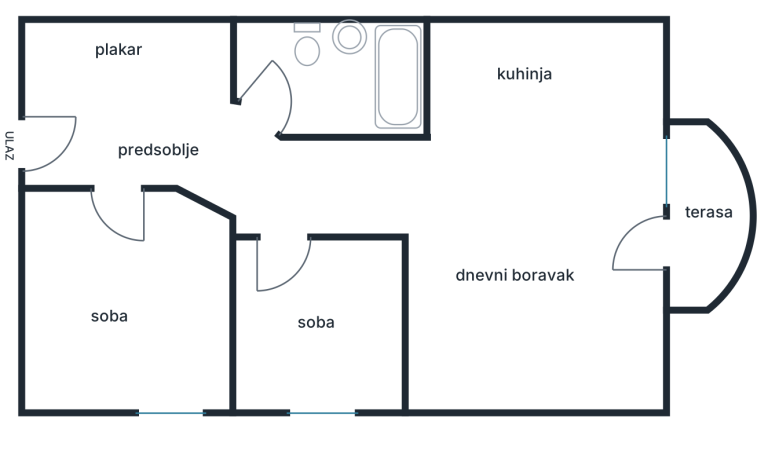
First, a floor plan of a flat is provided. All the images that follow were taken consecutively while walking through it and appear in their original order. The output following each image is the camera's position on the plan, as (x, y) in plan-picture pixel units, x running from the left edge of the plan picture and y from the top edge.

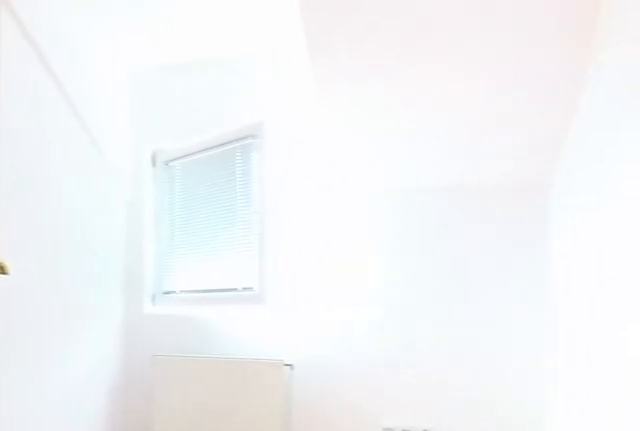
(112, 141)
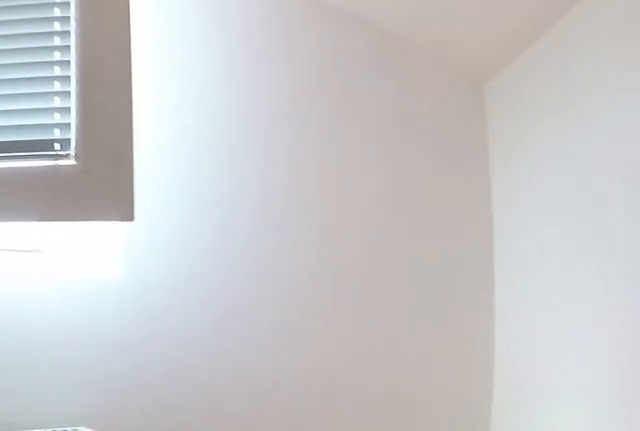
(196, 352)
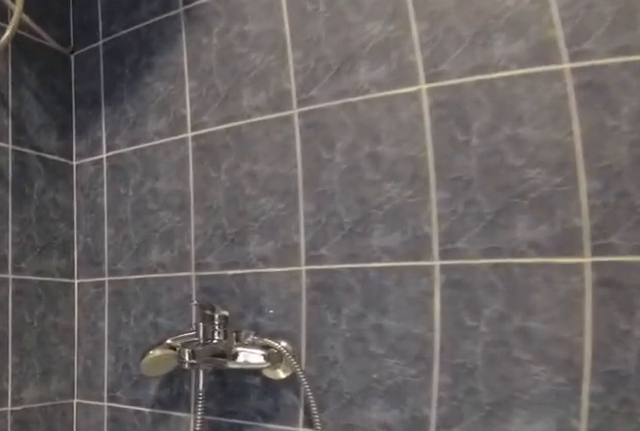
(338, 100)
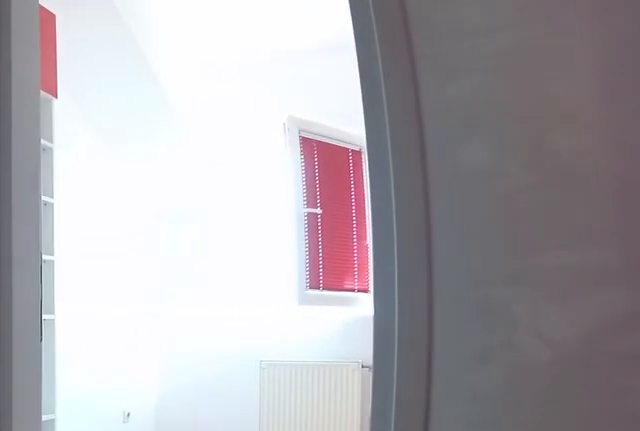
(258, 146)
